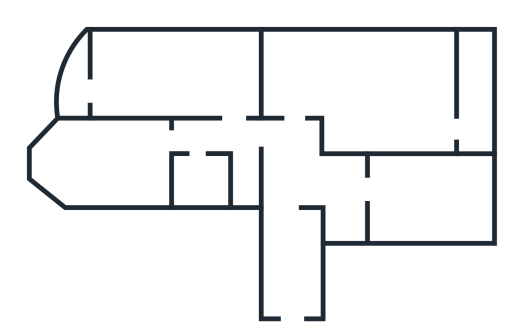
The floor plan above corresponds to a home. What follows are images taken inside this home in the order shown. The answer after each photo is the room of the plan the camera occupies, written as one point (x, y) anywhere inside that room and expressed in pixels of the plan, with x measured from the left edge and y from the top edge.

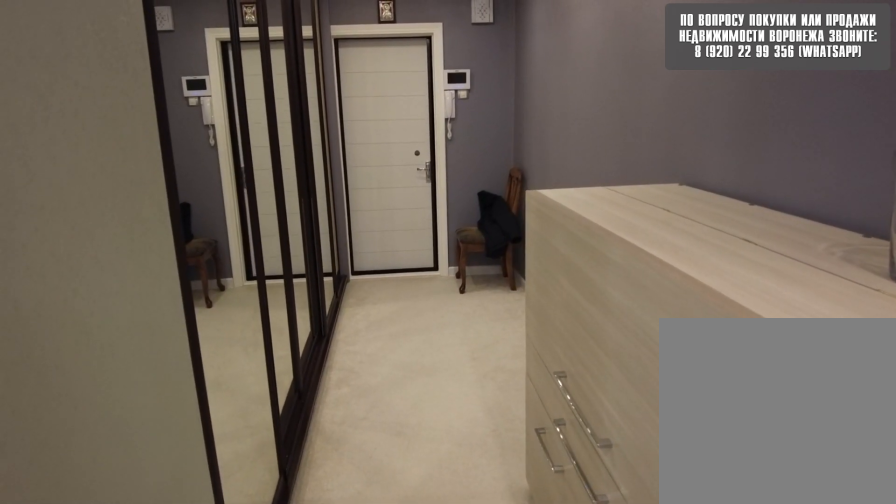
(295, 303)
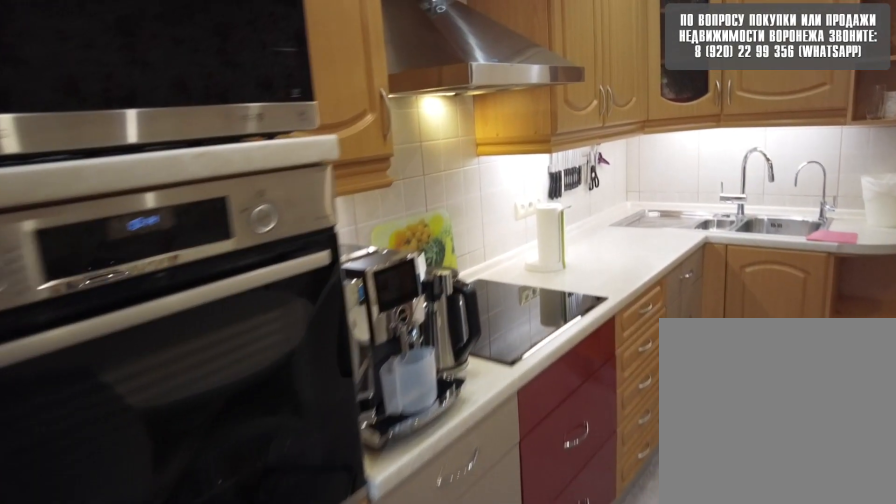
(409, 199)
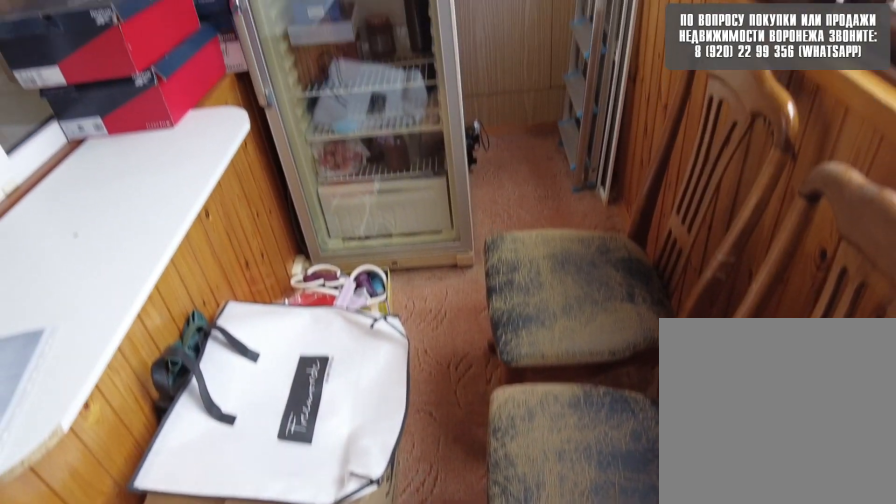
(485, 124)
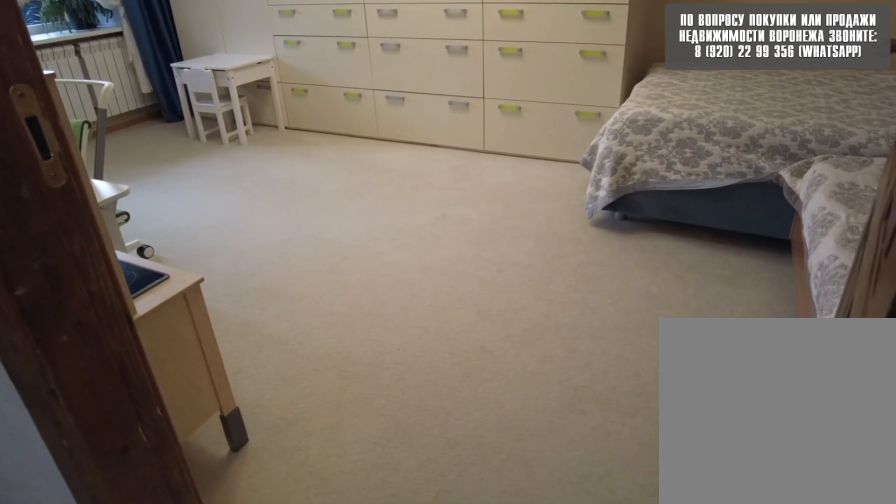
(232, 134)
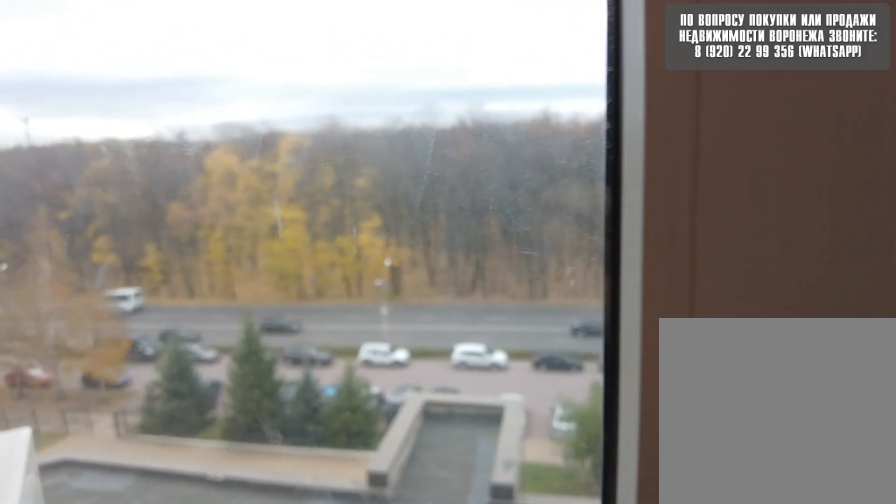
(79, 85)
